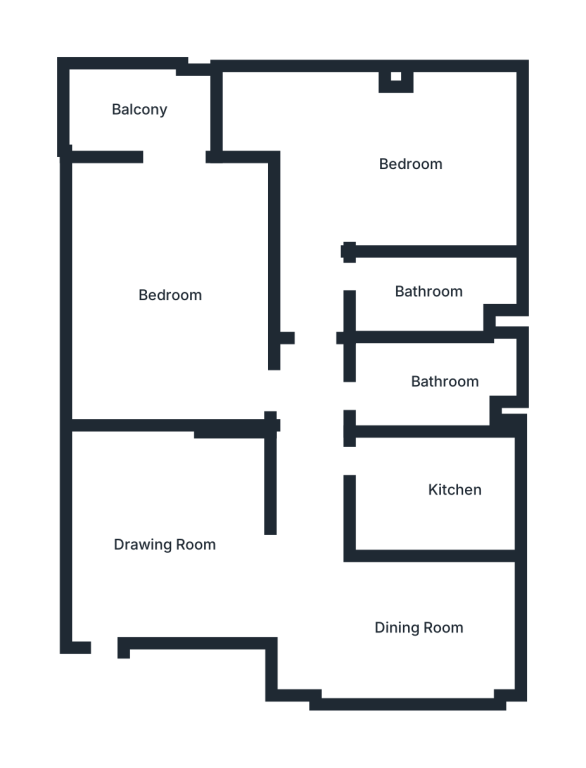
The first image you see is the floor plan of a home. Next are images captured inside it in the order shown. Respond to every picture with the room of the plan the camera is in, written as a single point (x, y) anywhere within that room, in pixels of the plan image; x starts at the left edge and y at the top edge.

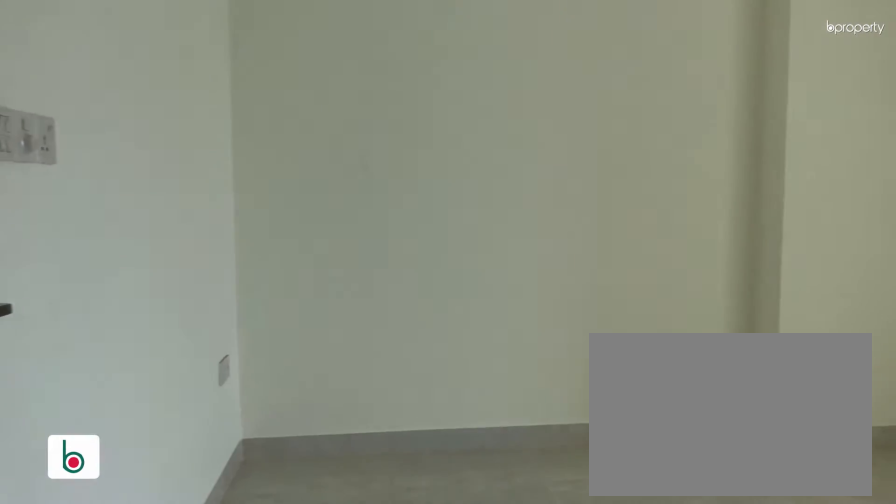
(155, 550)
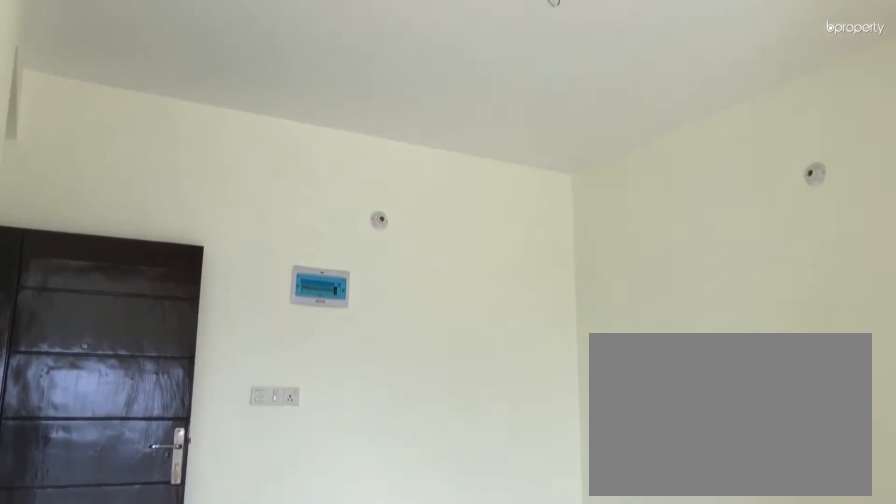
(169, 559)
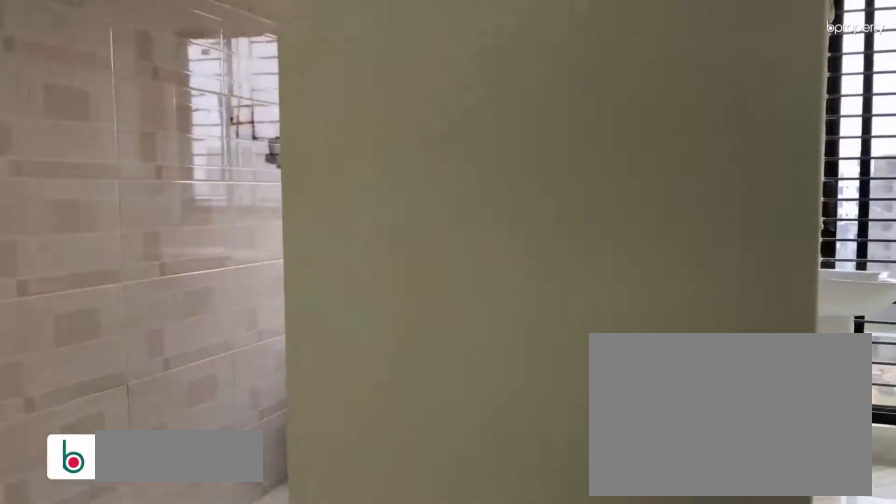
(425, 637)
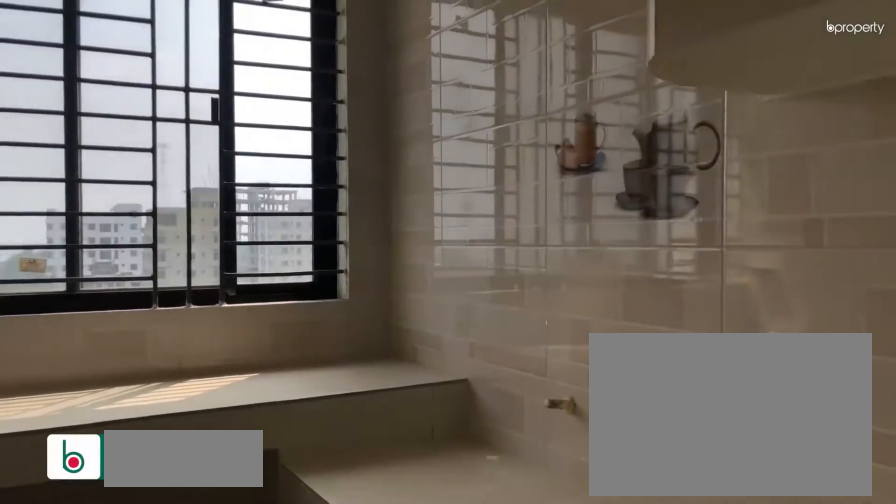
(439, 491)
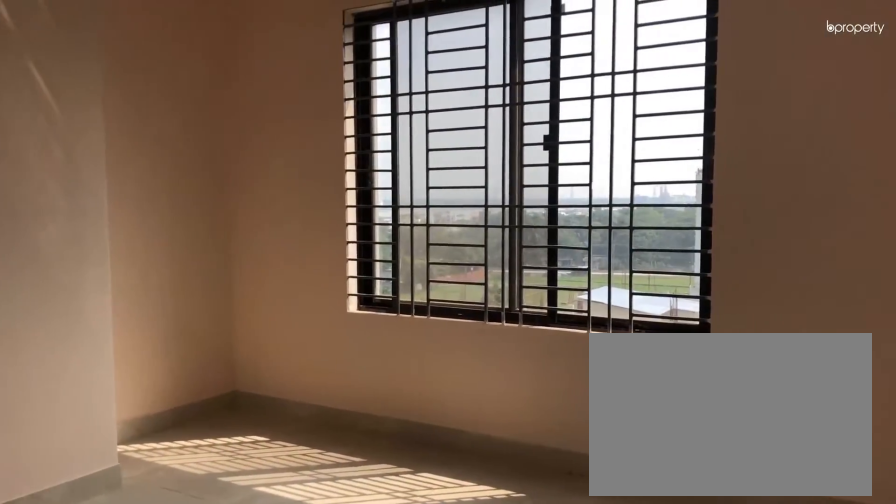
(397, 165)
